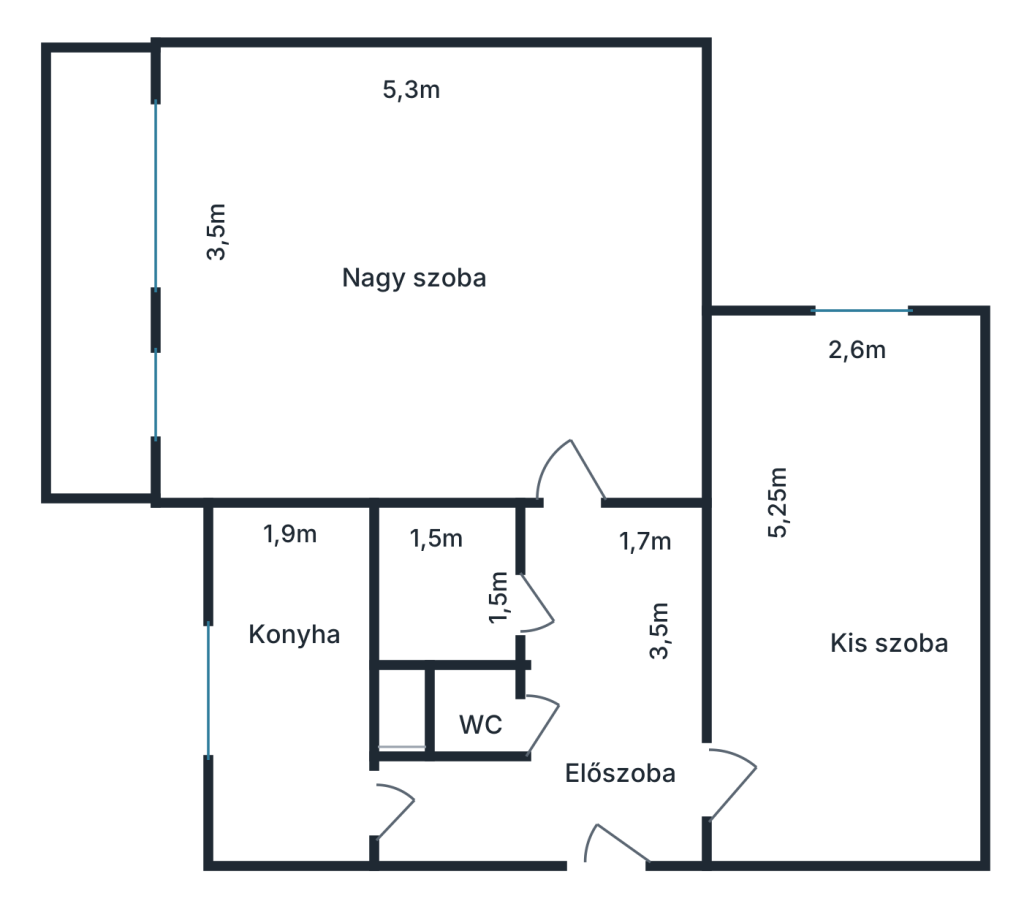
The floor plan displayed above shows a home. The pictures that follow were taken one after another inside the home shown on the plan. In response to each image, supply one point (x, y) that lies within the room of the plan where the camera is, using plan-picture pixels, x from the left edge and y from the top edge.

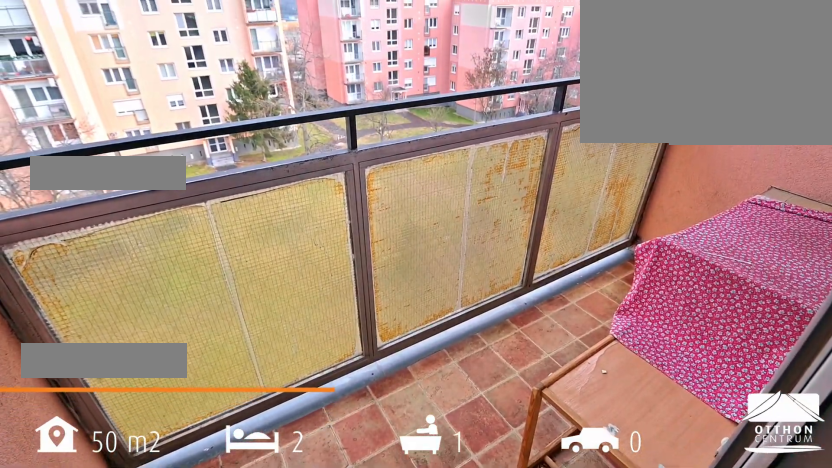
(79, 263)
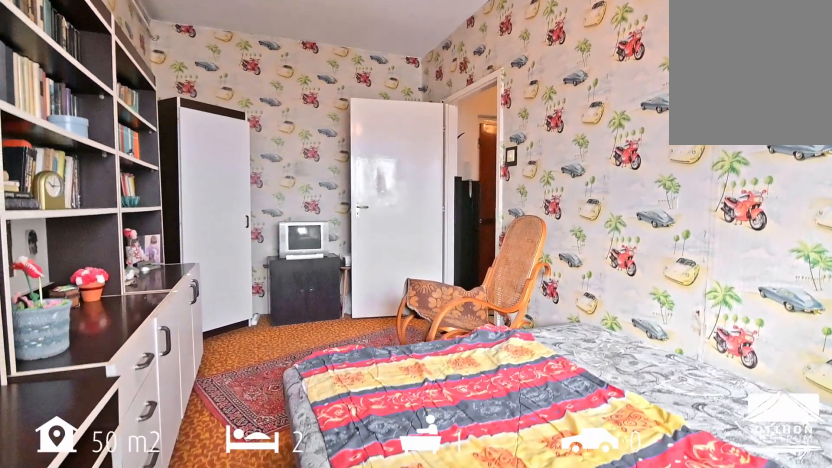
(874, 654)
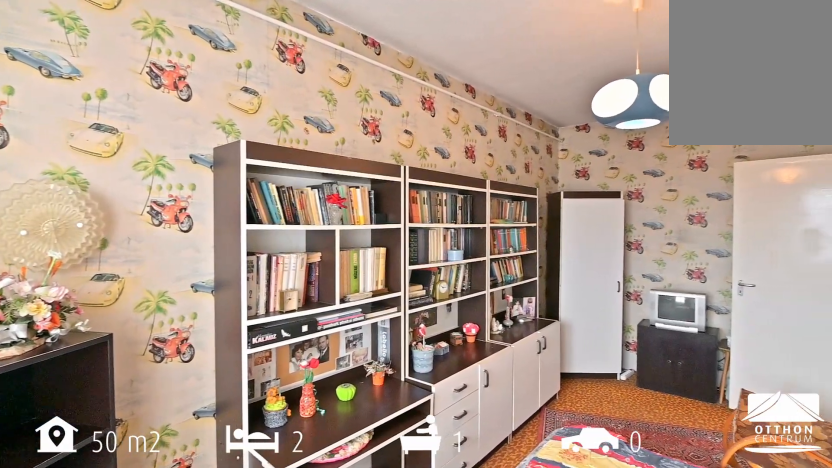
(874, 654)
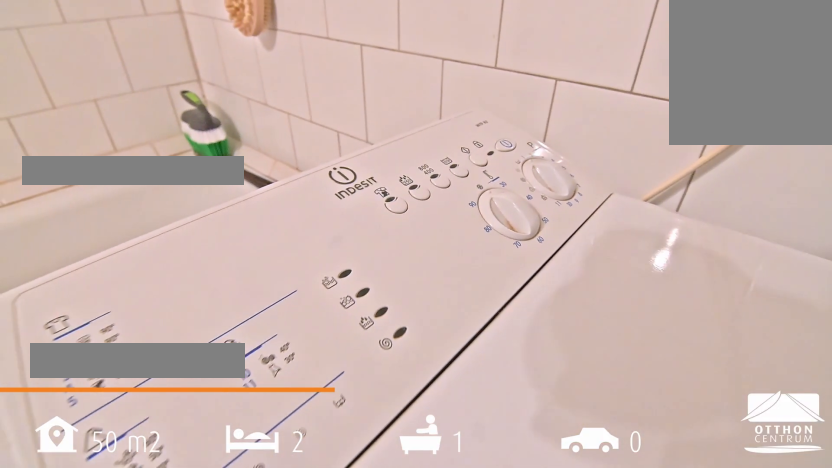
(449, 586)
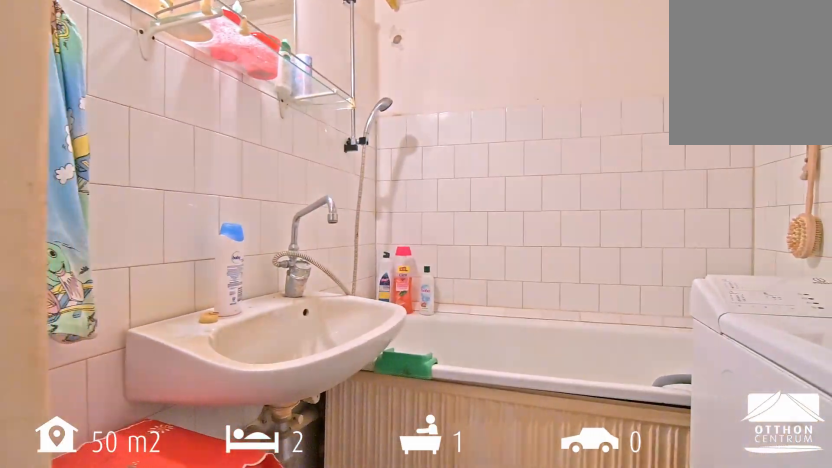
(450, 586)
